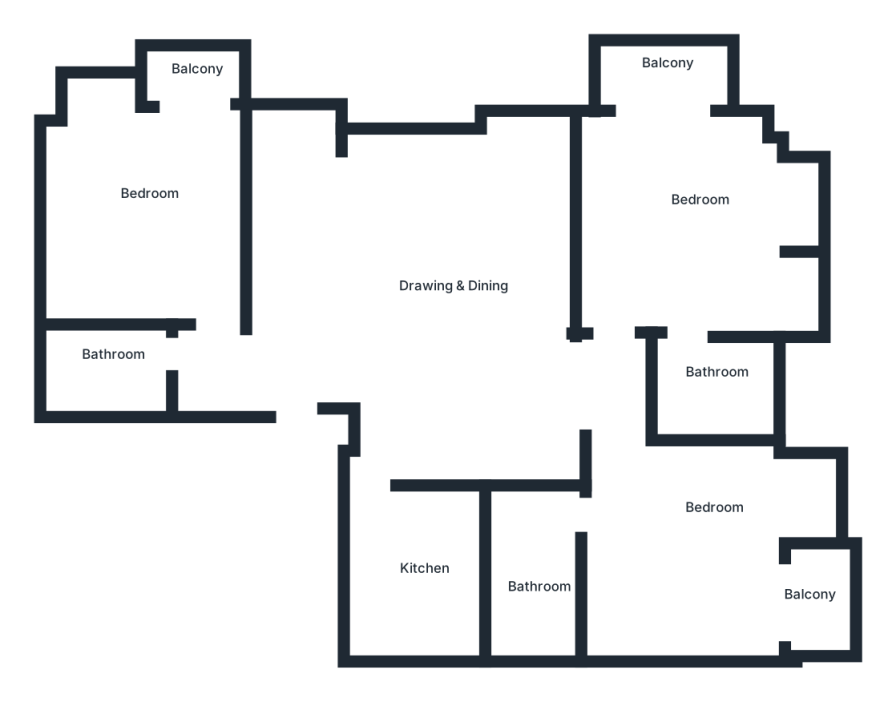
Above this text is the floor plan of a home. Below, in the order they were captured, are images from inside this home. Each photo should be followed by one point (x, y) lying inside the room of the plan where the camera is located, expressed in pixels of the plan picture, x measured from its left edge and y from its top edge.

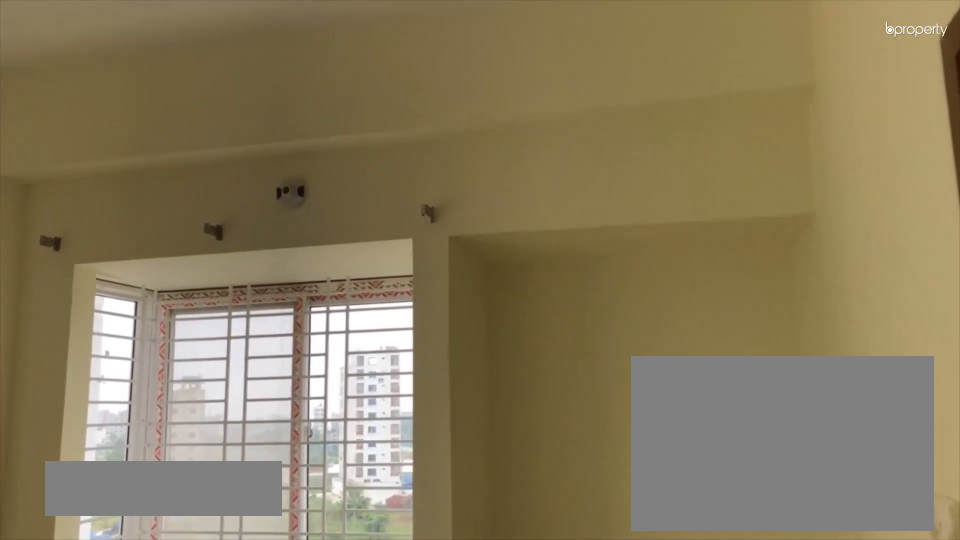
(682, 222)
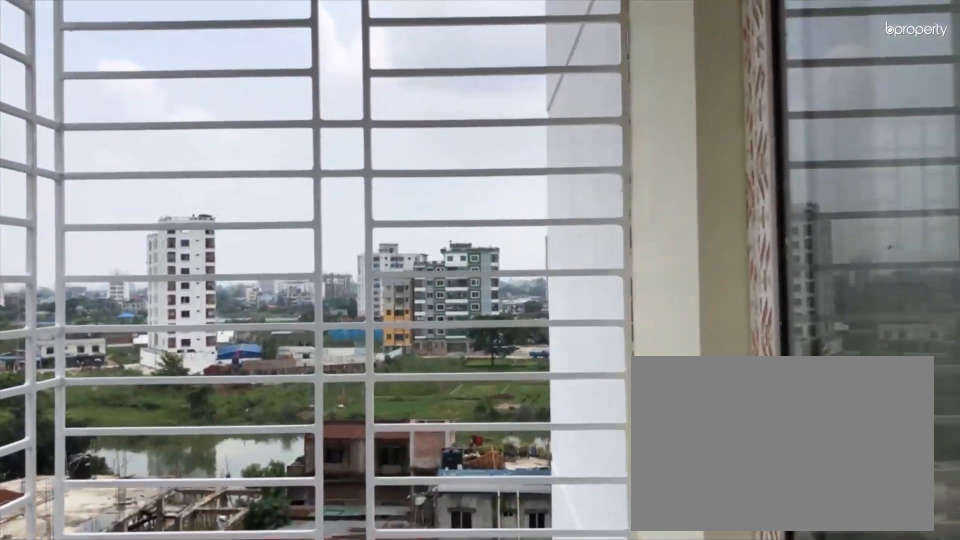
(668, 91)
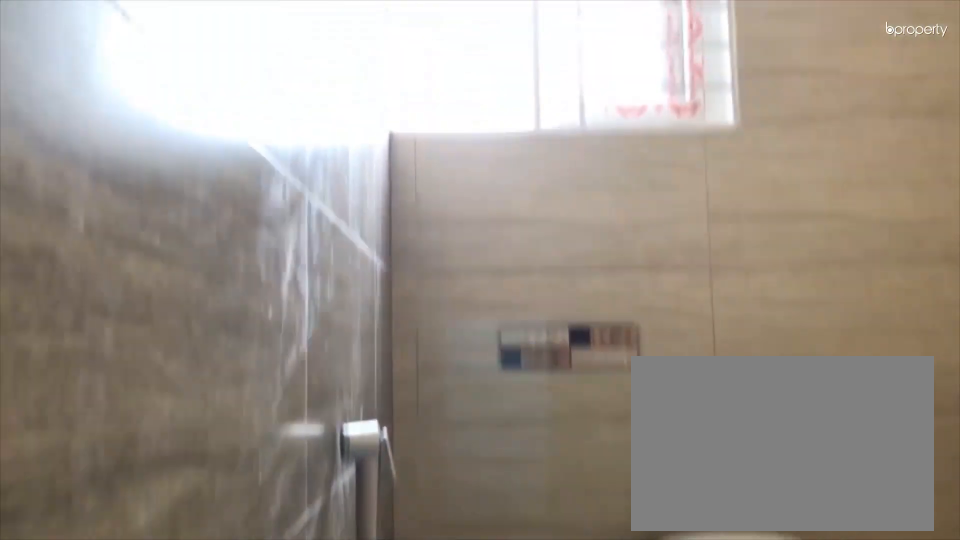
(711, 376)
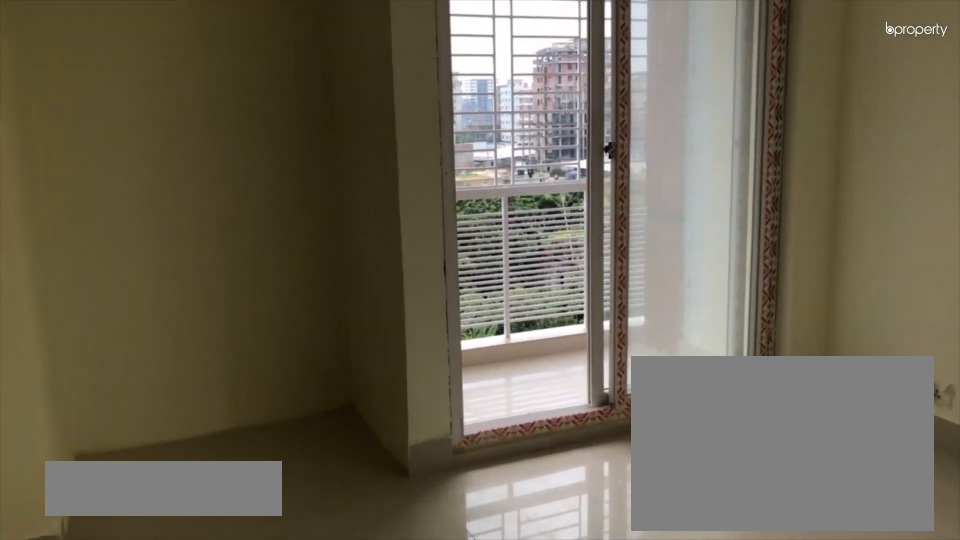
(693, 559)
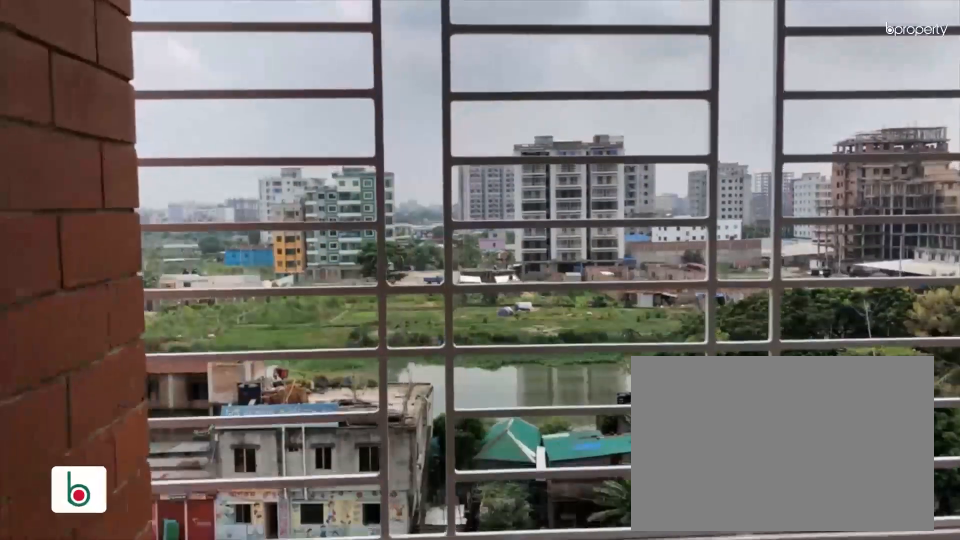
(821, 603)
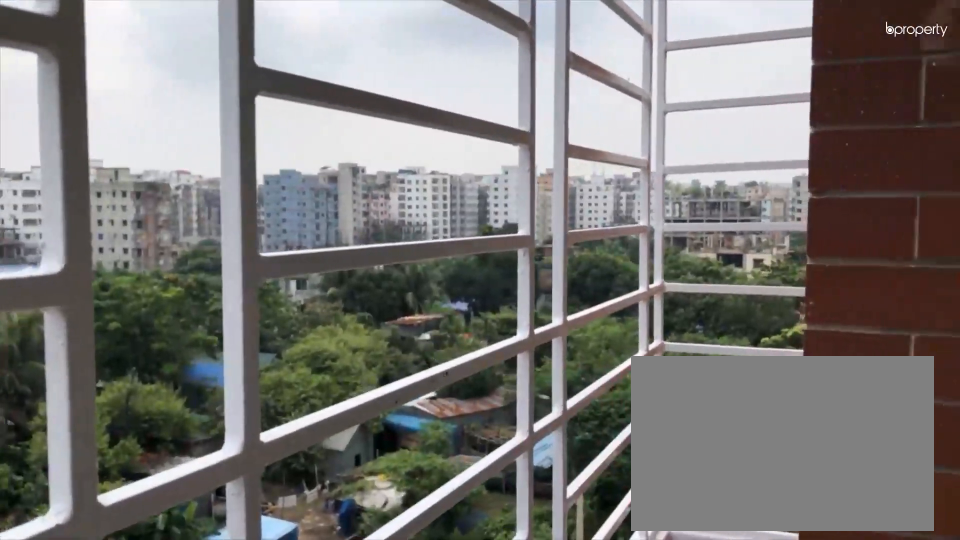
(821, 603)
